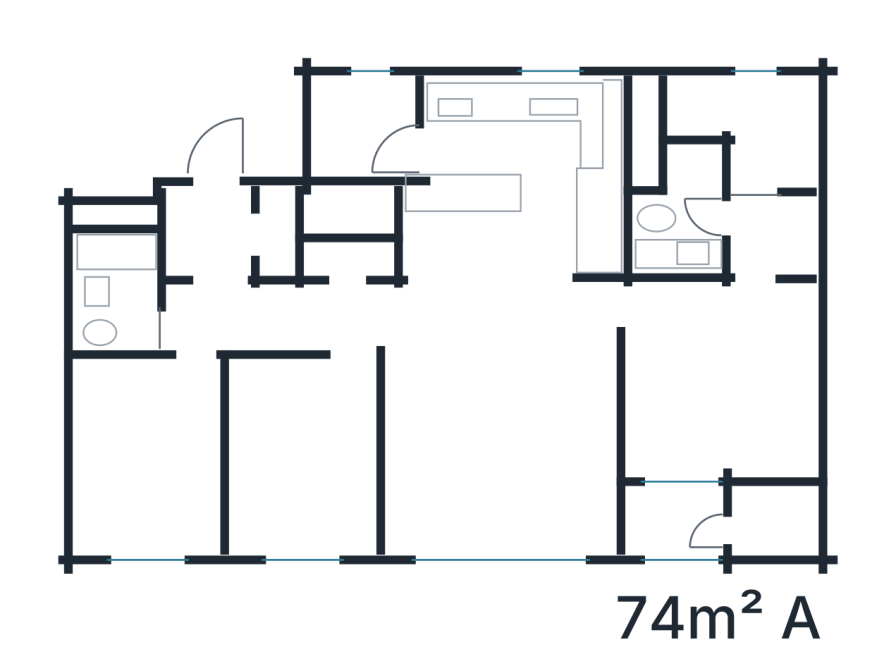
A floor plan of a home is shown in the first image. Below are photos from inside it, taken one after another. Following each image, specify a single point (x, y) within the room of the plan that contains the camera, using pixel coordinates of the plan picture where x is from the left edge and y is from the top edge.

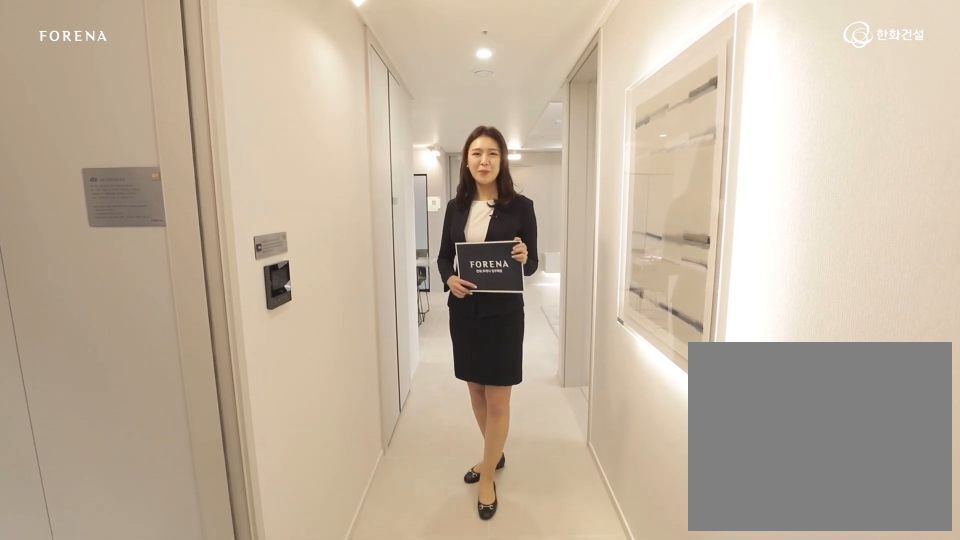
(319, 318)
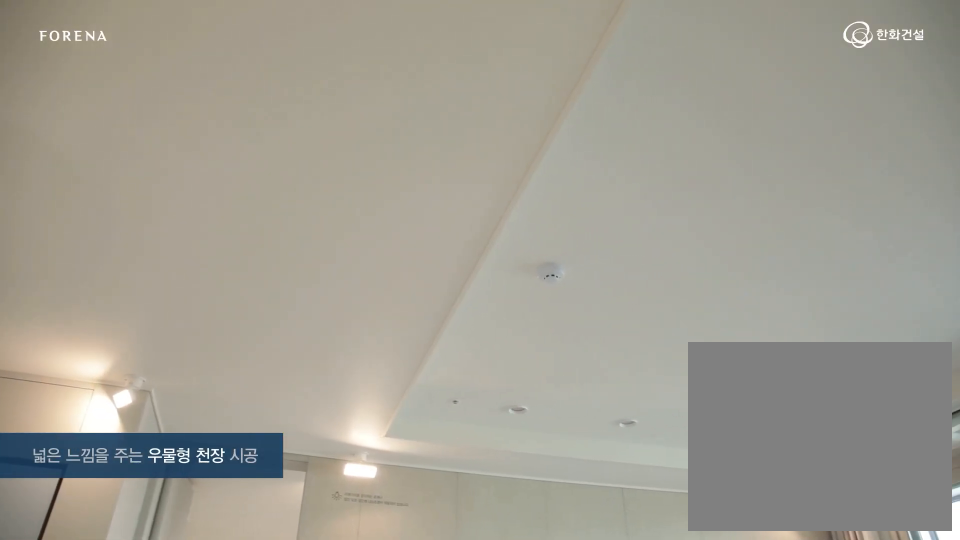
(508, 432)
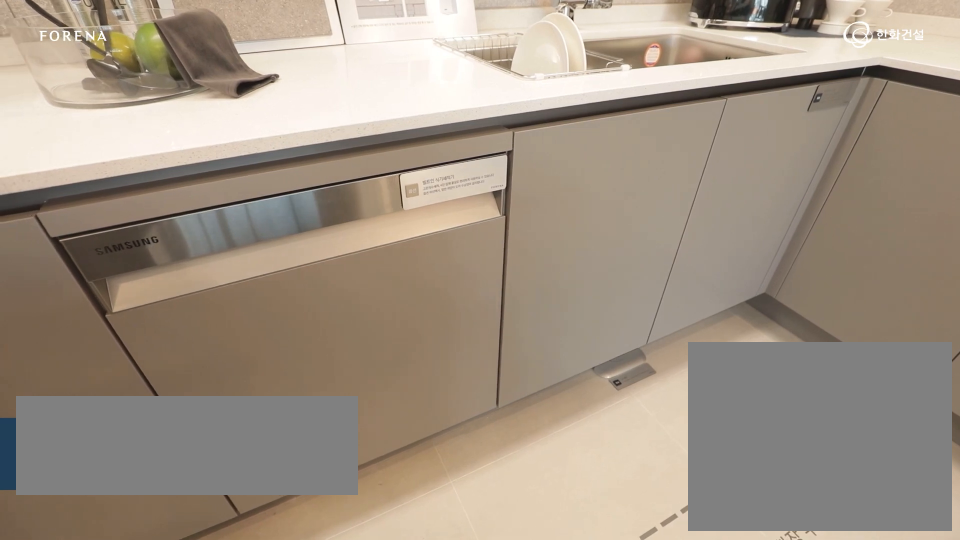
(492, 251)
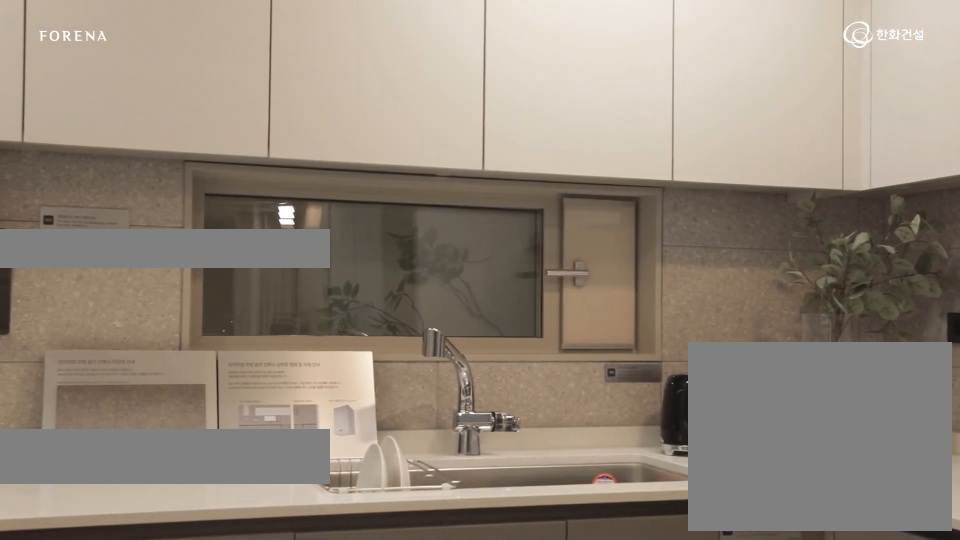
(491, 251)
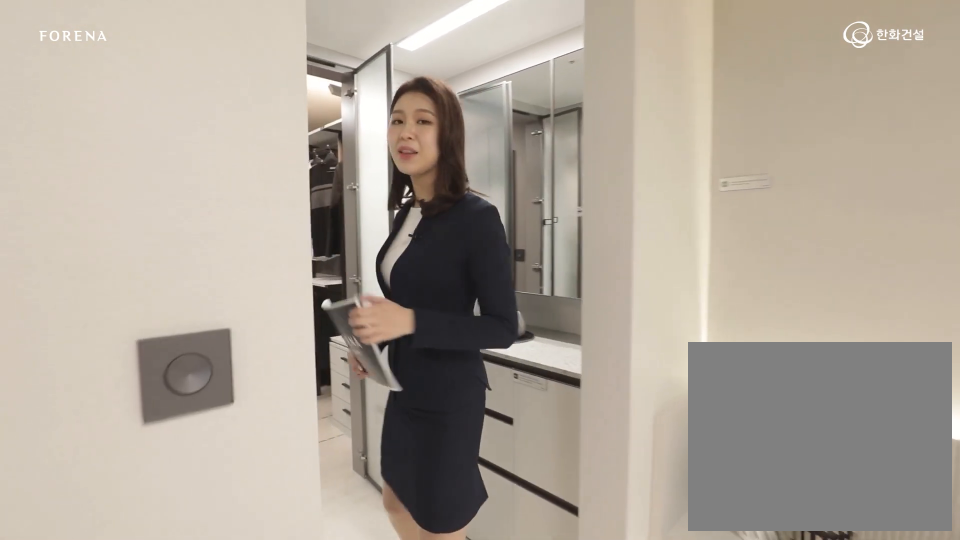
(723, 368)
